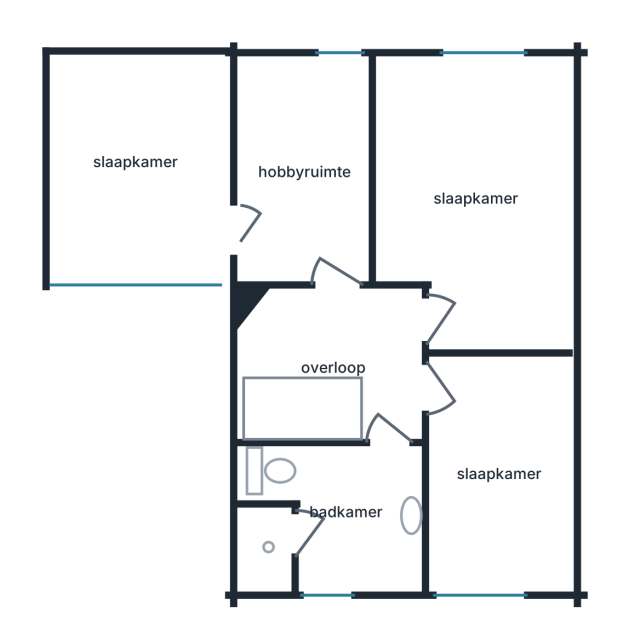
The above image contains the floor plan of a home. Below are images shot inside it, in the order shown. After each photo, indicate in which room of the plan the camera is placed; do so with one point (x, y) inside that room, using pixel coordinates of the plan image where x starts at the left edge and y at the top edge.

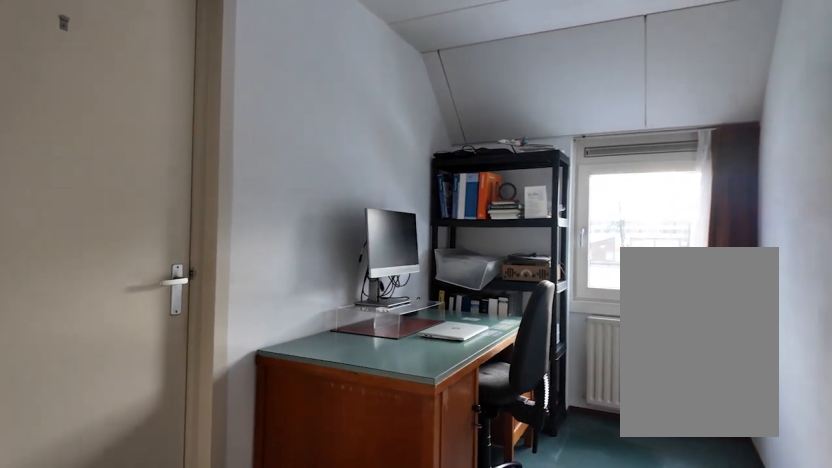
(303, 170)
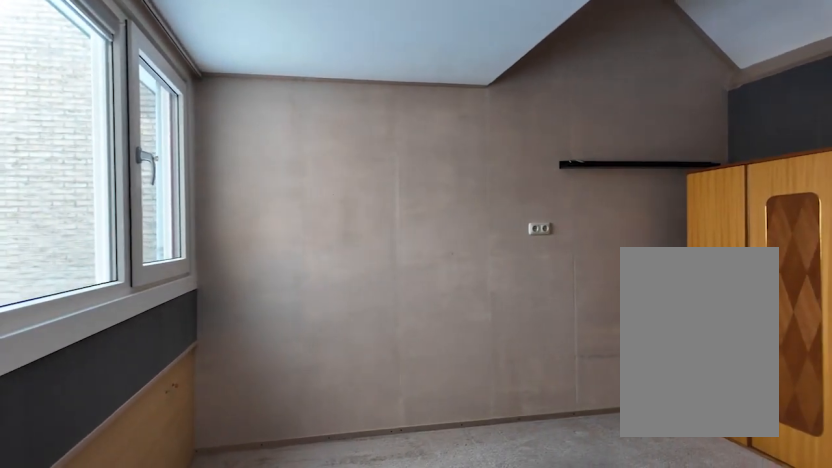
(139, 165)
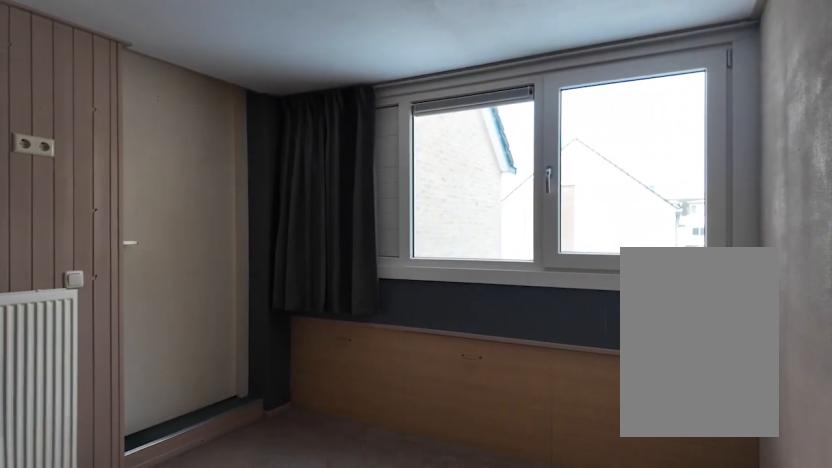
(139, 165)
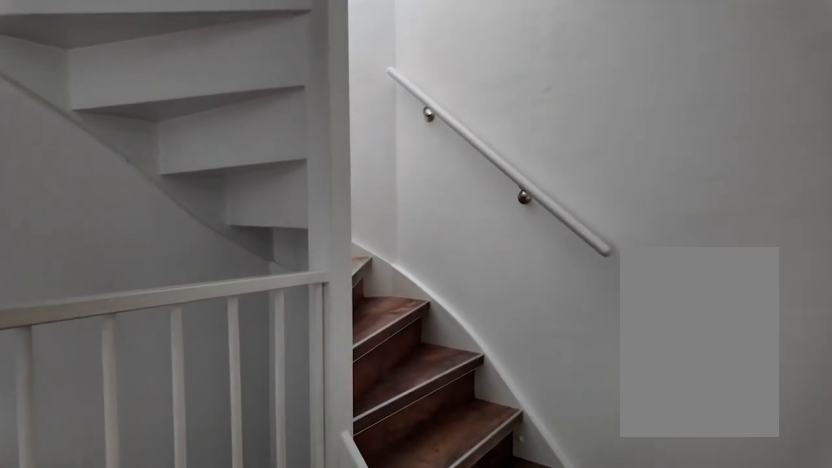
(344, 350)
